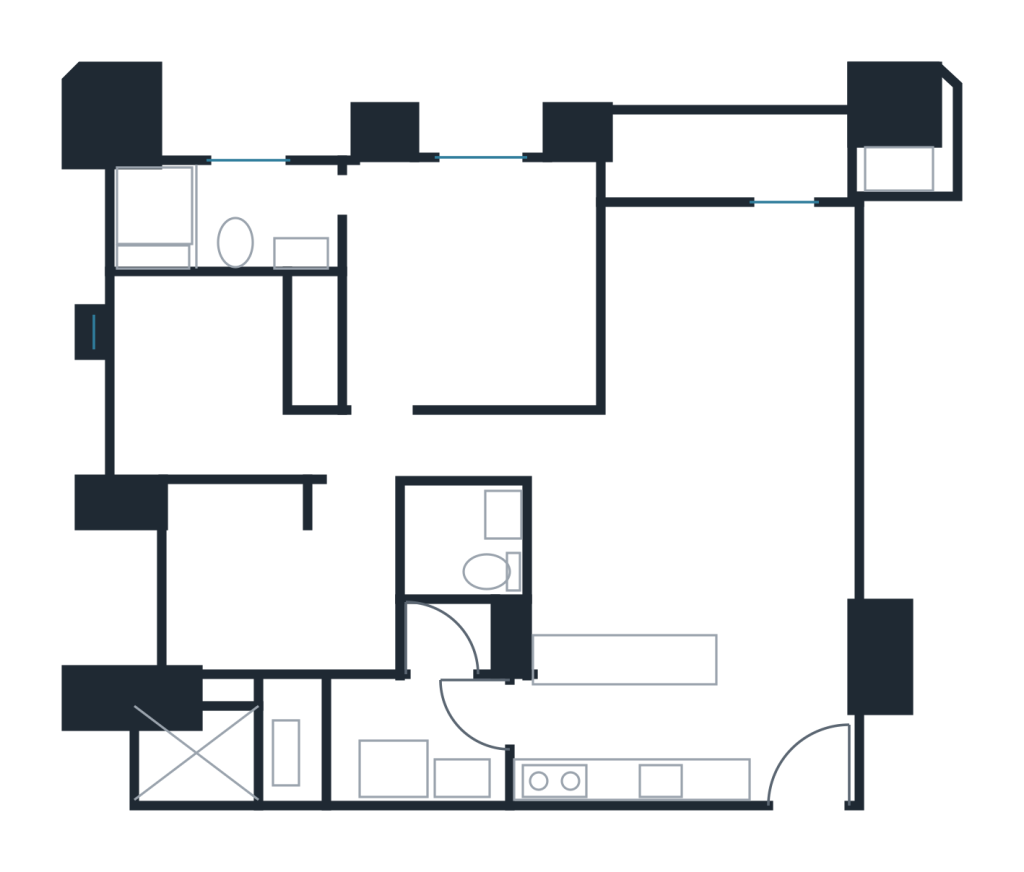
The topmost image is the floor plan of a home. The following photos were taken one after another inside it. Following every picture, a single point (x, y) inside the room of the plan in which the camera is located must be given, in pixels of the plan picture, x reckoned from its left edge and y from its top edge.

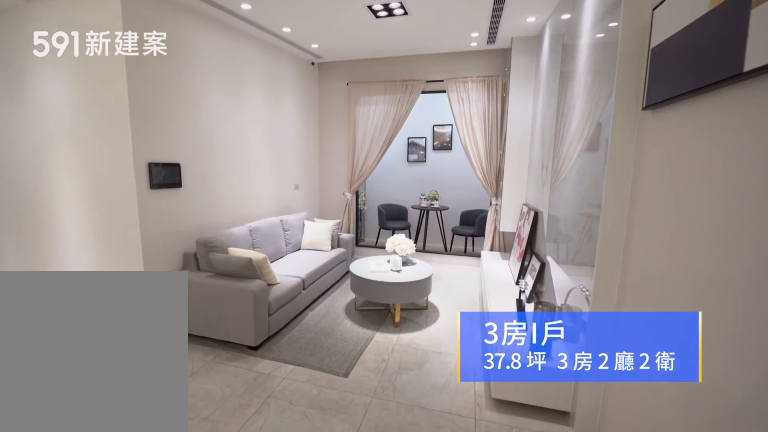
(714, 308)
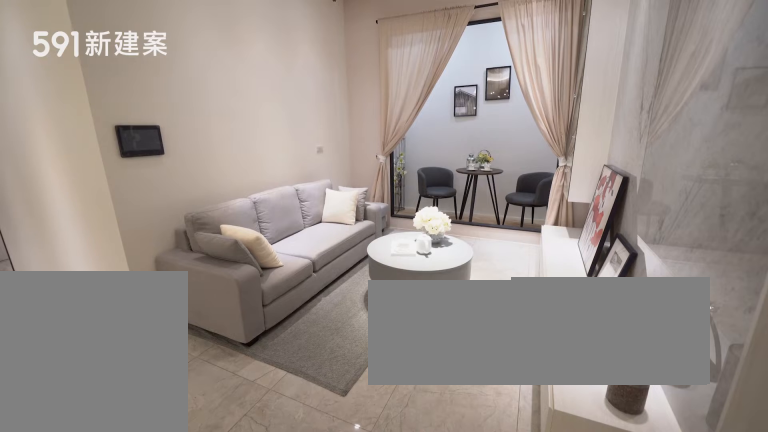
(714, 308)
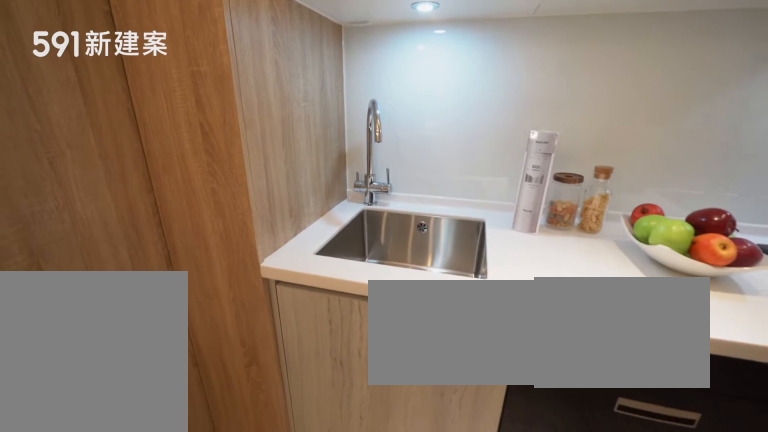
(604, 744)
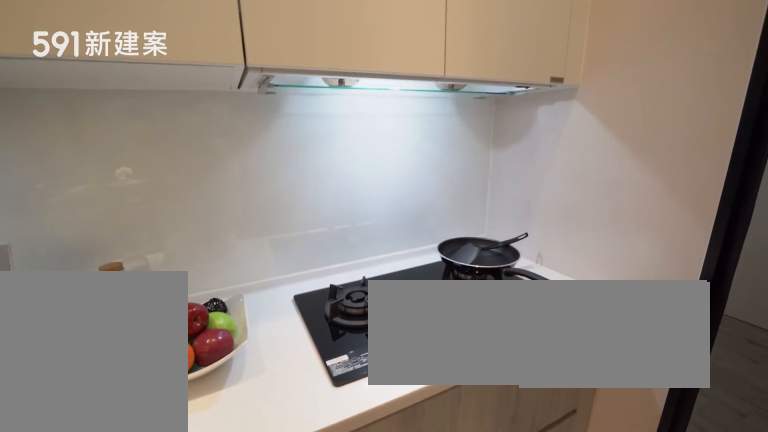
(604, 744)
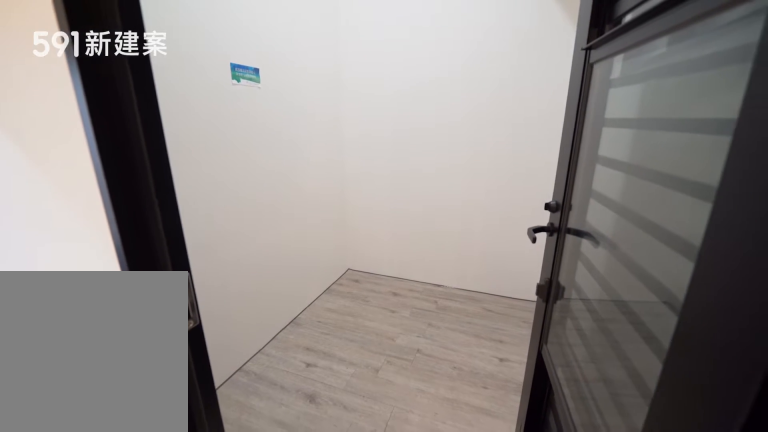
(411, 741)
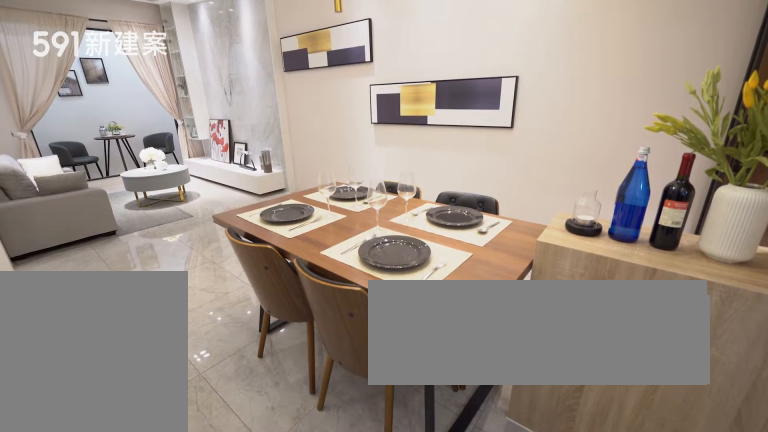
(644, 551)
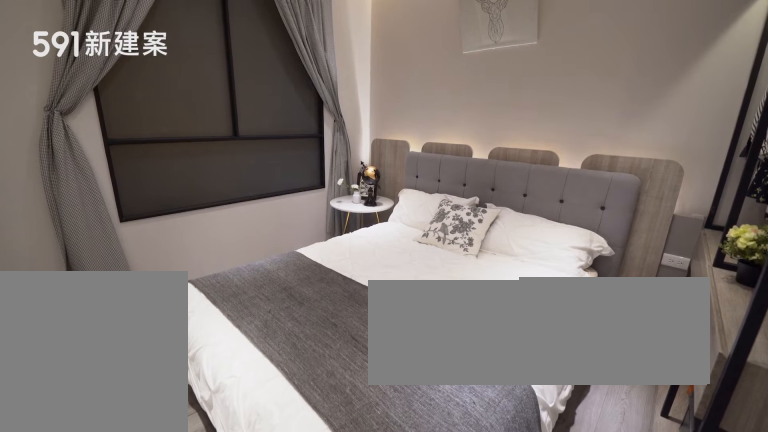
(475, 283)
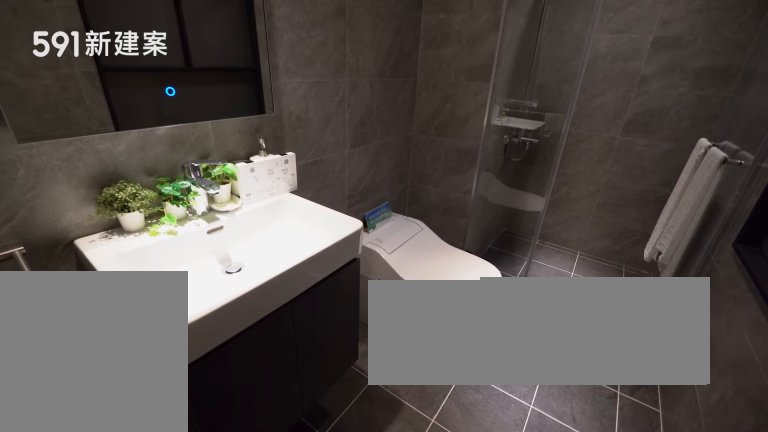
(225, 221)
